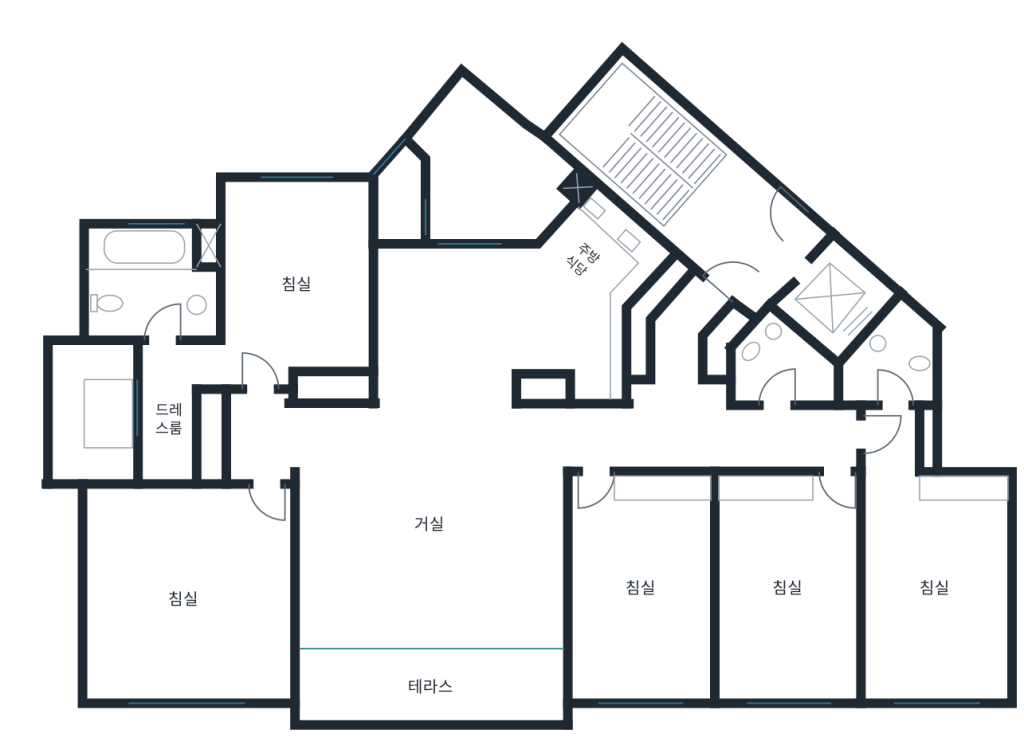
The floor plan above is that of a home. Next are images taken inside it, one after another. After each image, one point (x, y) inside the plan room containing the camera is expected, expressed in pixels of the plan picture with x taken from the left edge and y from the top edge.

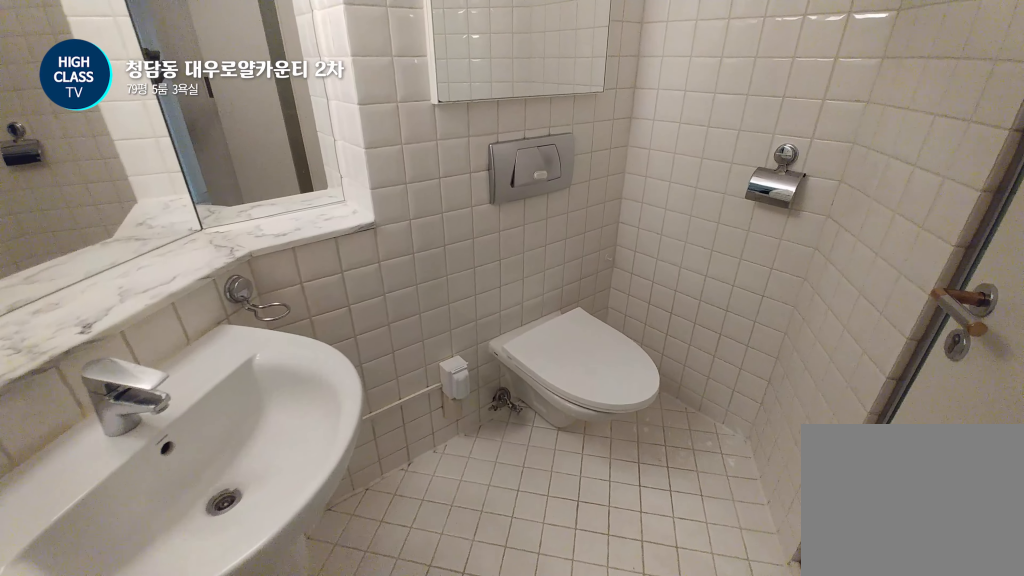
(780, 366)
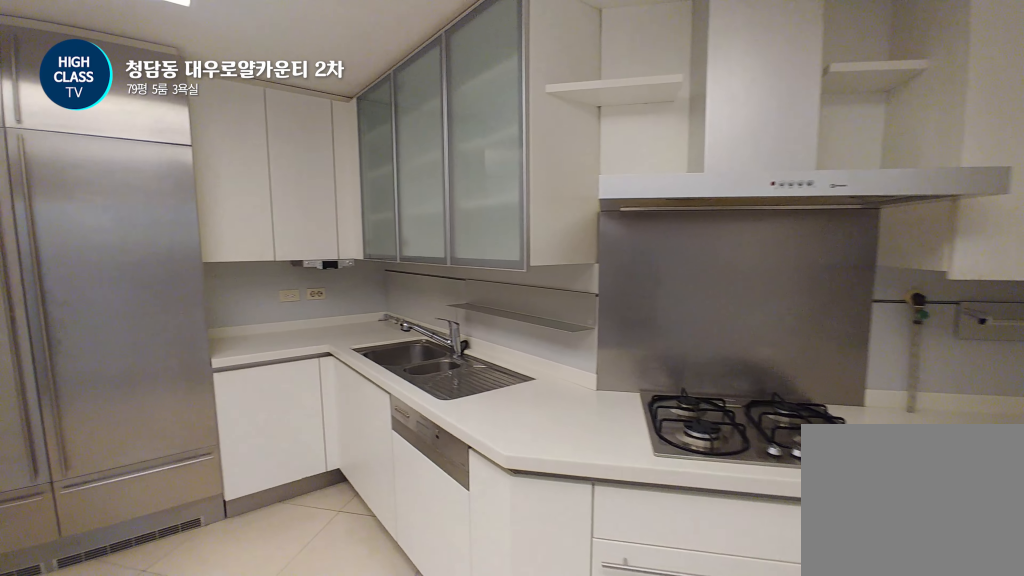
(514, 314)
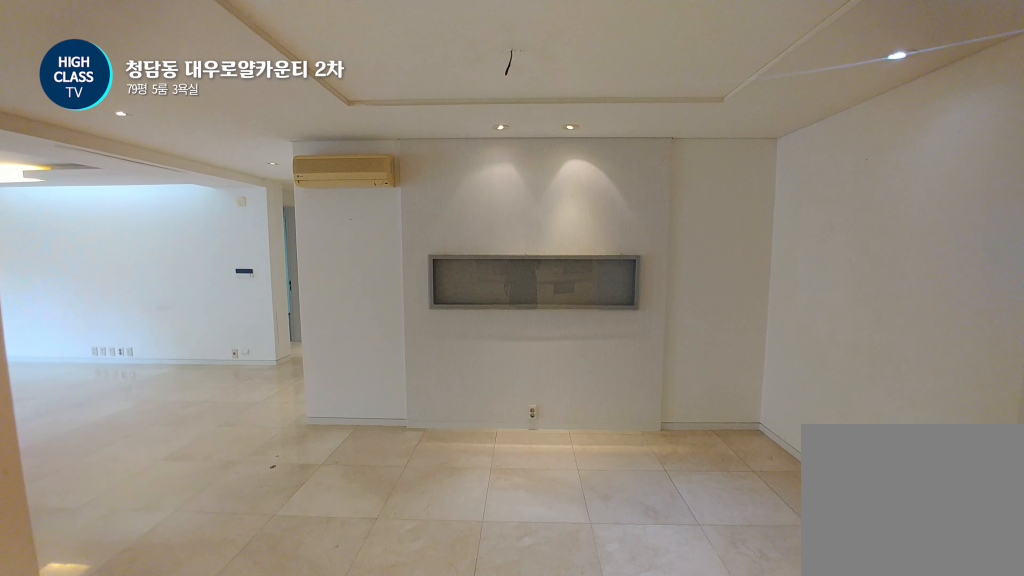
(514, 314)
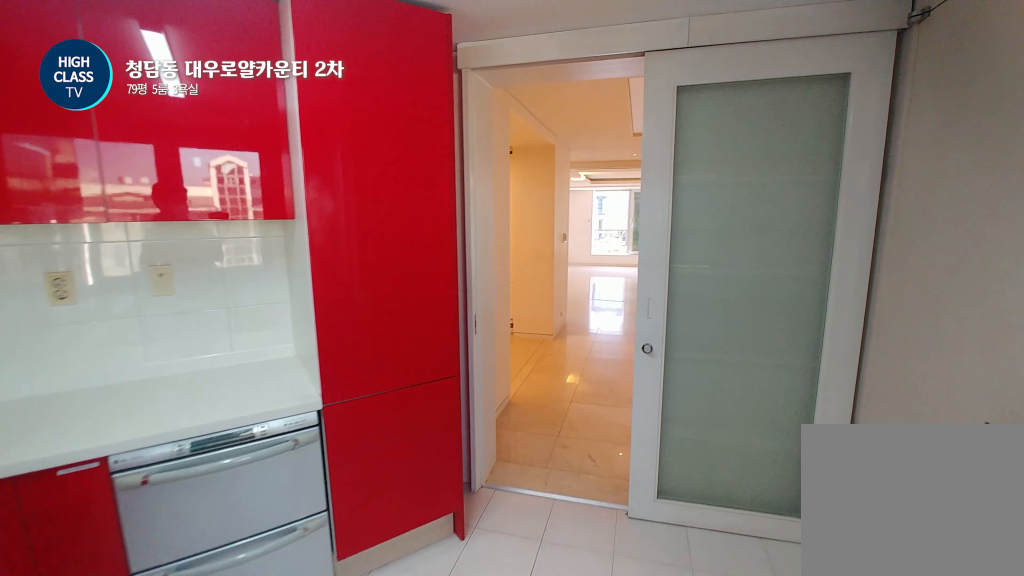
(492, 172)
